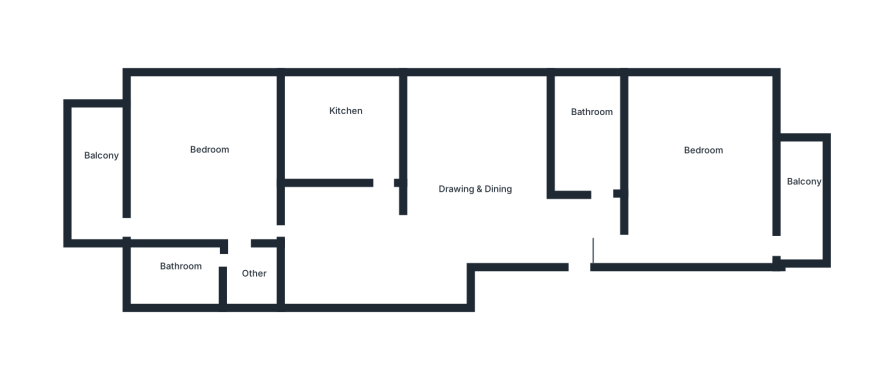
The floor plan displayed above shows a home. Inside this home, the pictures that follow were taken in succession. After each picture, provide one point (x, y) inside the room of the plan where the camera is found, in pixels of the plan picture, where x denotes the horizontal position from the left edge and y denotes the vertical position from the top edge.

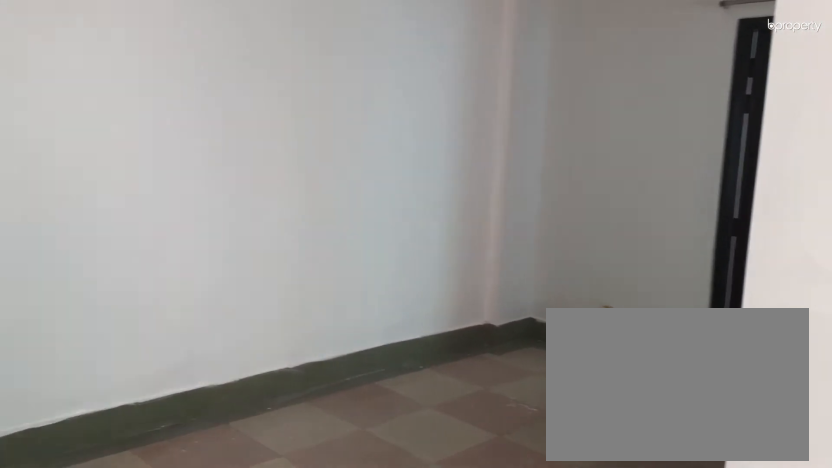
(467, 177)
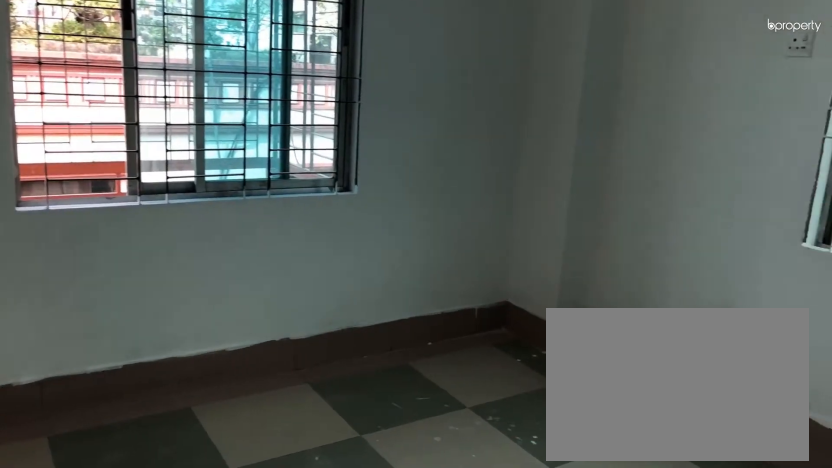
(205, 158)
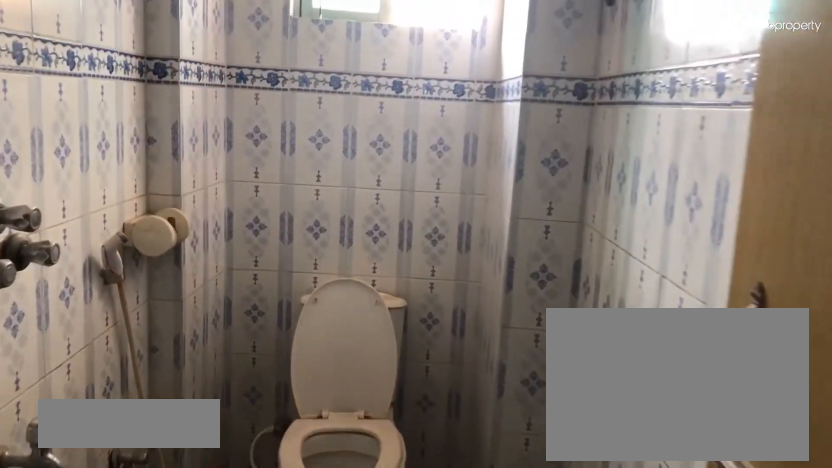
(182, 274)
